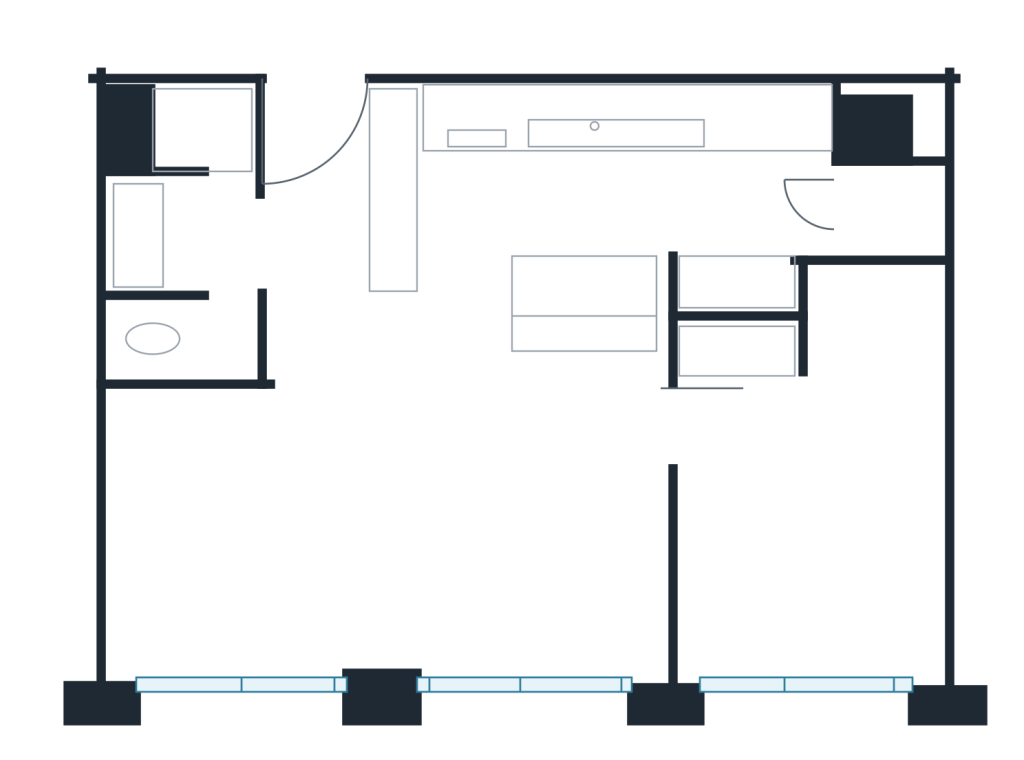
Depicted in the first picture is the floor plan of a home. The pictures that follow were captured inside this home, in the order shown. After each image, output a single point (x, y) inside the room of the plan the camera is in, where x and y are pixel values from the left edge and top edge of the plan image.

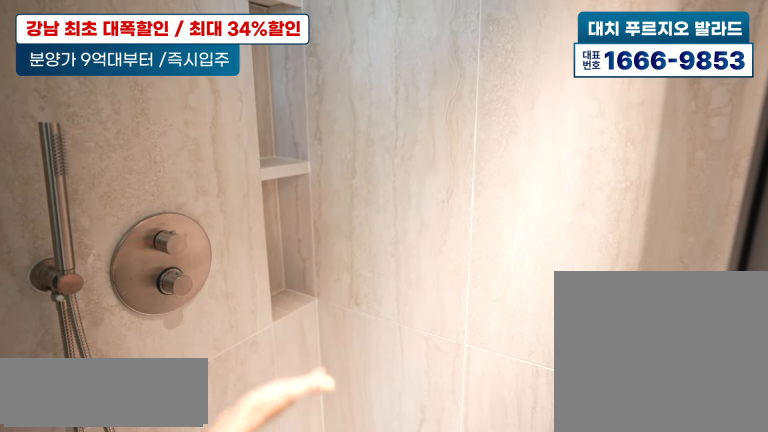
(204, 215)
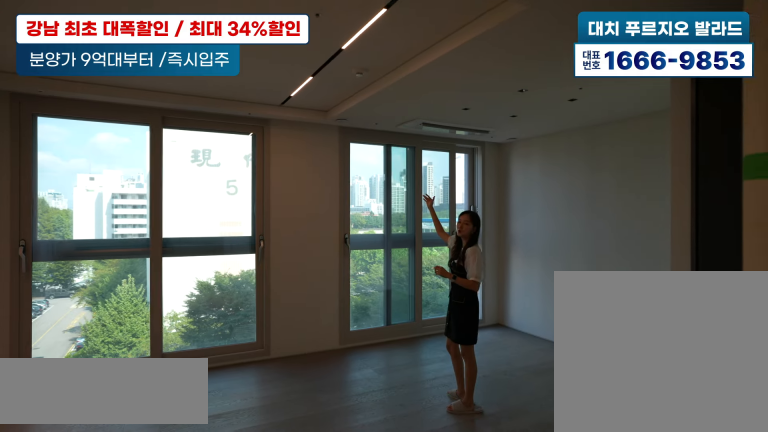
(345, 492)
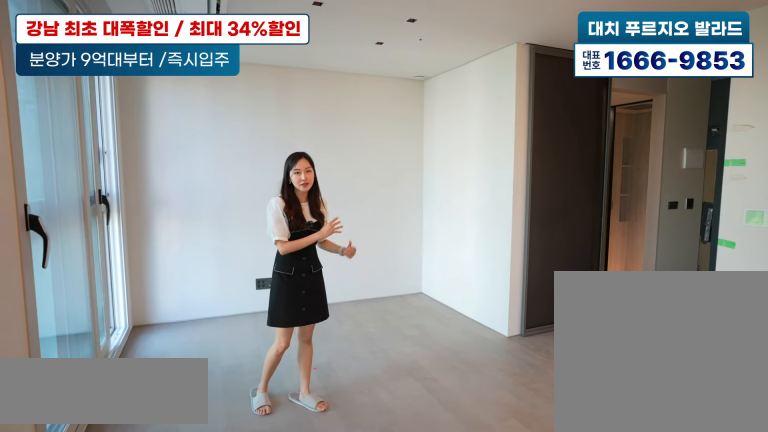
(347, 493)
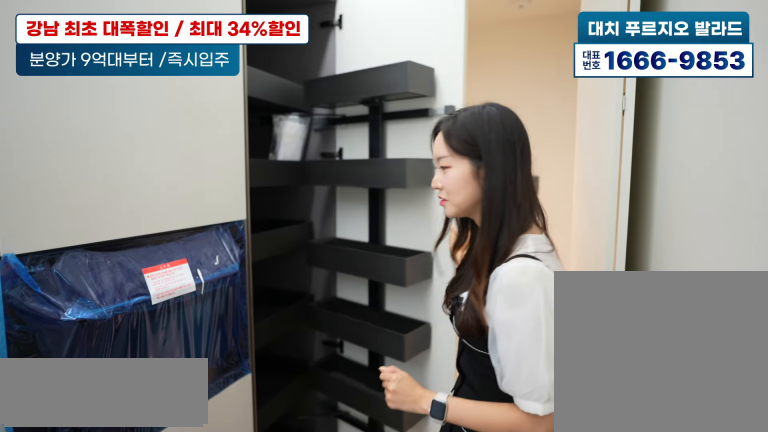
(650, 187)
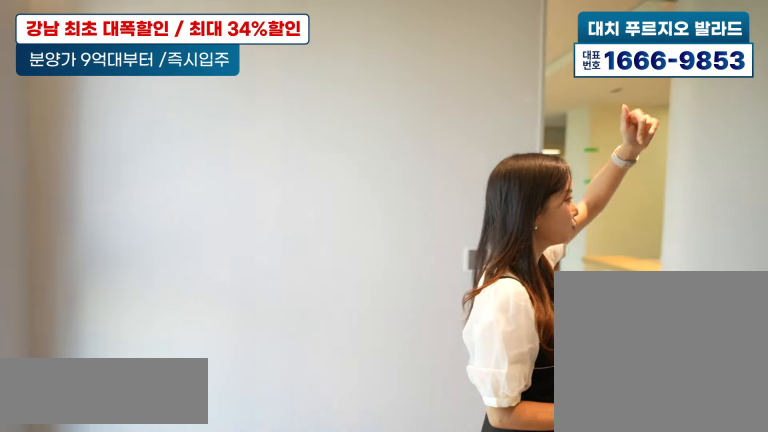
(799, 517)
